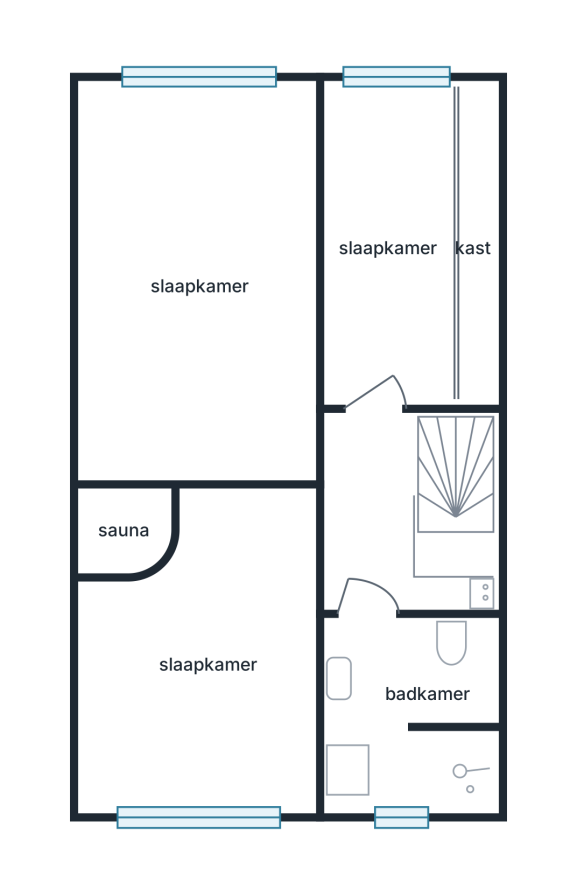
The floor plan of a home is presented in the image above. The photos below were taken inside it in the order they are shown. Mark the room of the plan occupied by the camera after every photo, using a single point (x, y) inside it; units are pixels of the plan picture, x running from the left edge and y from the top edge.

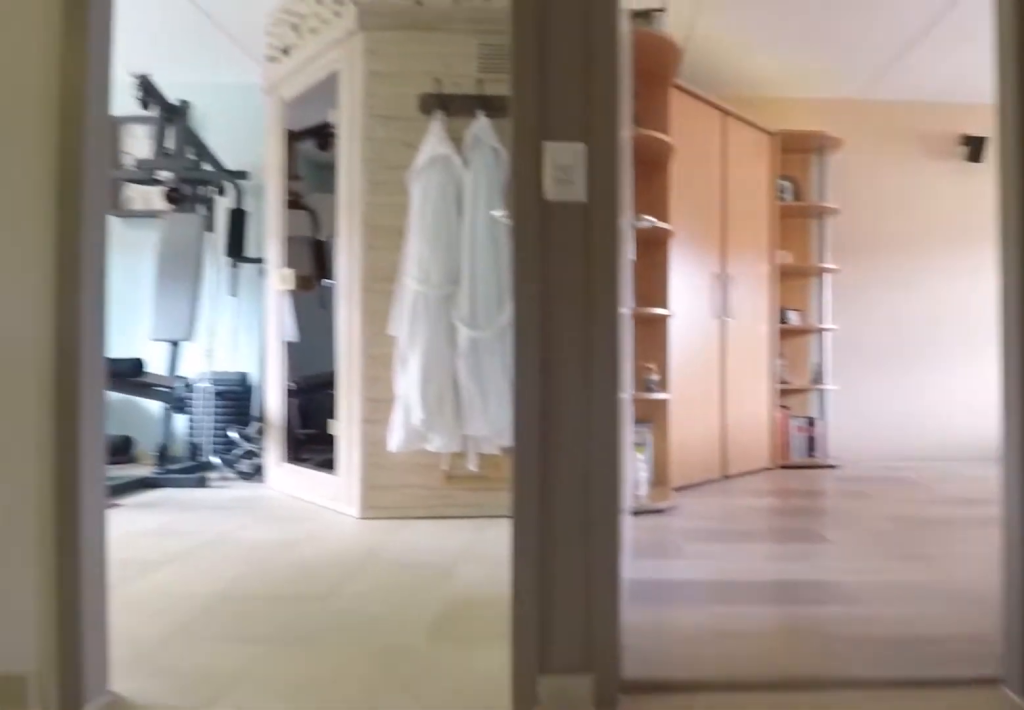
(379, 519)
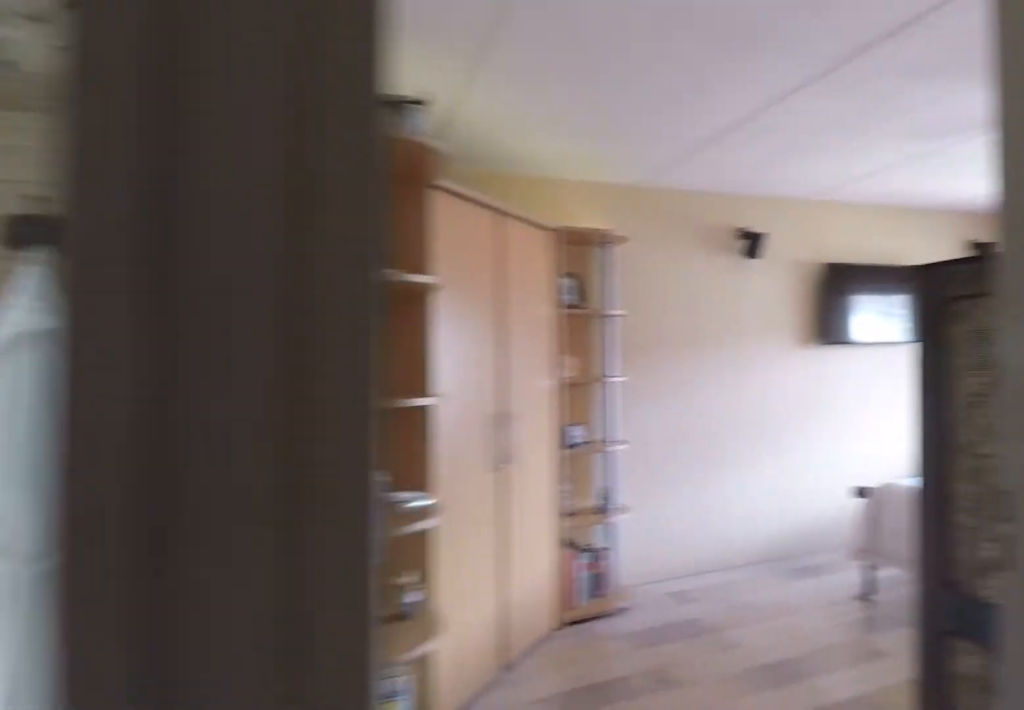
(379, 519)
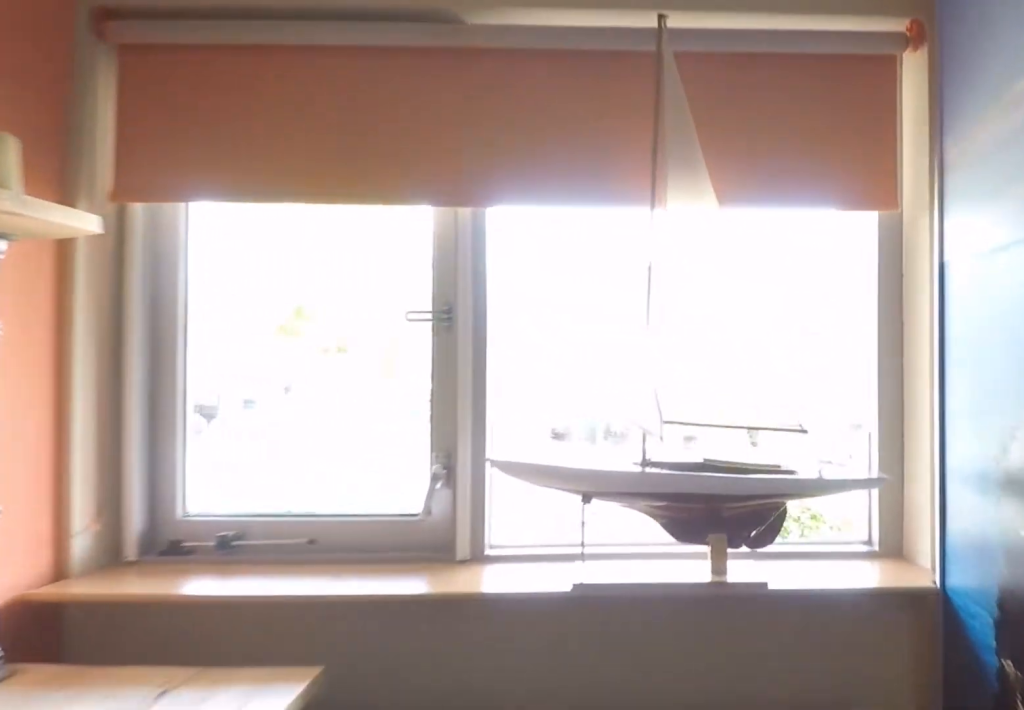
(387, 245)
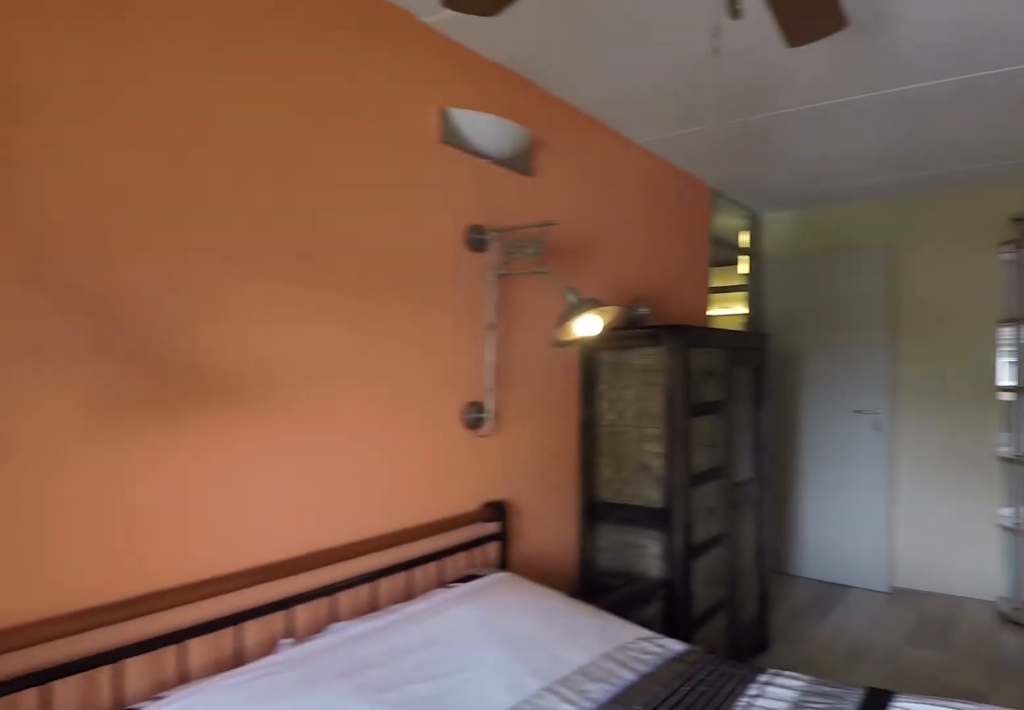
(135, 217)
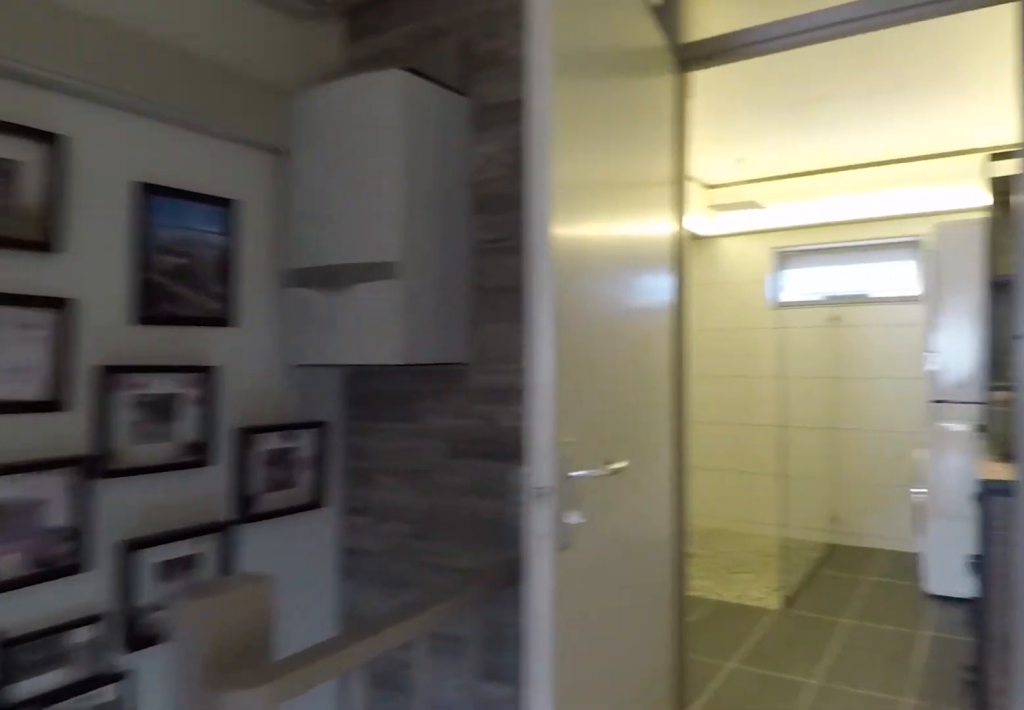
(377, 518)
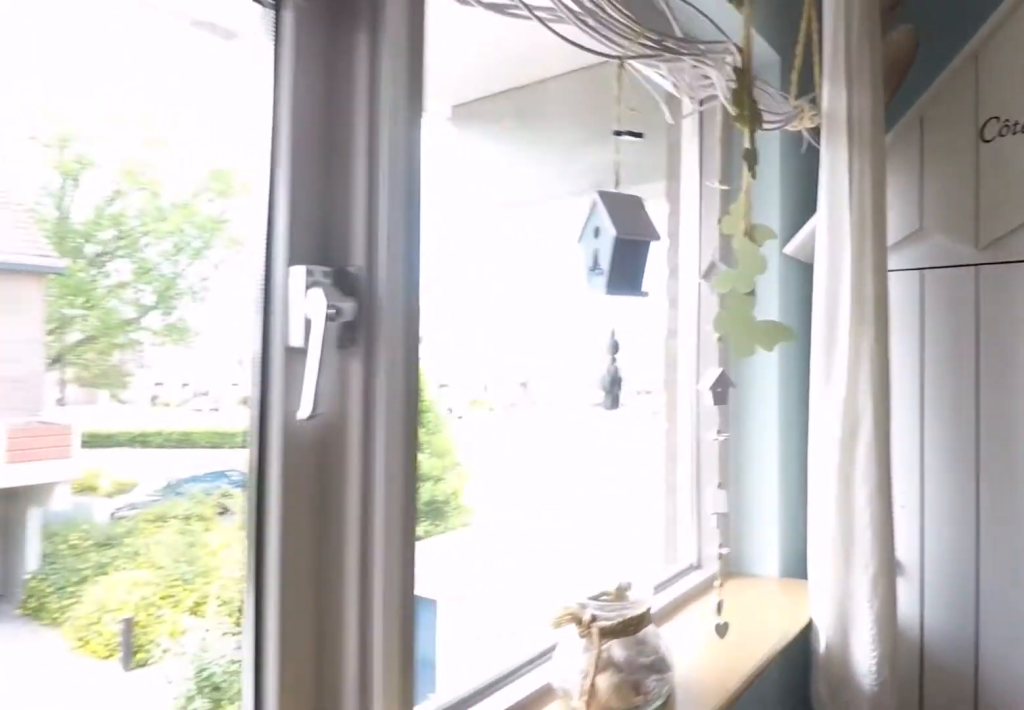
(208, 662)
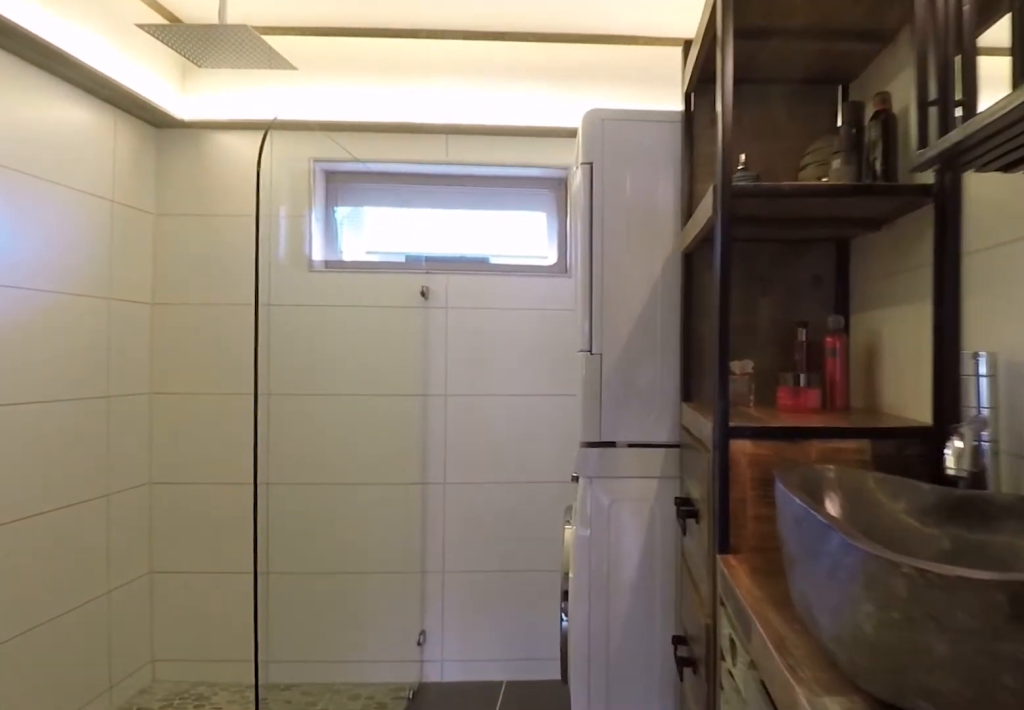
(407, 712)
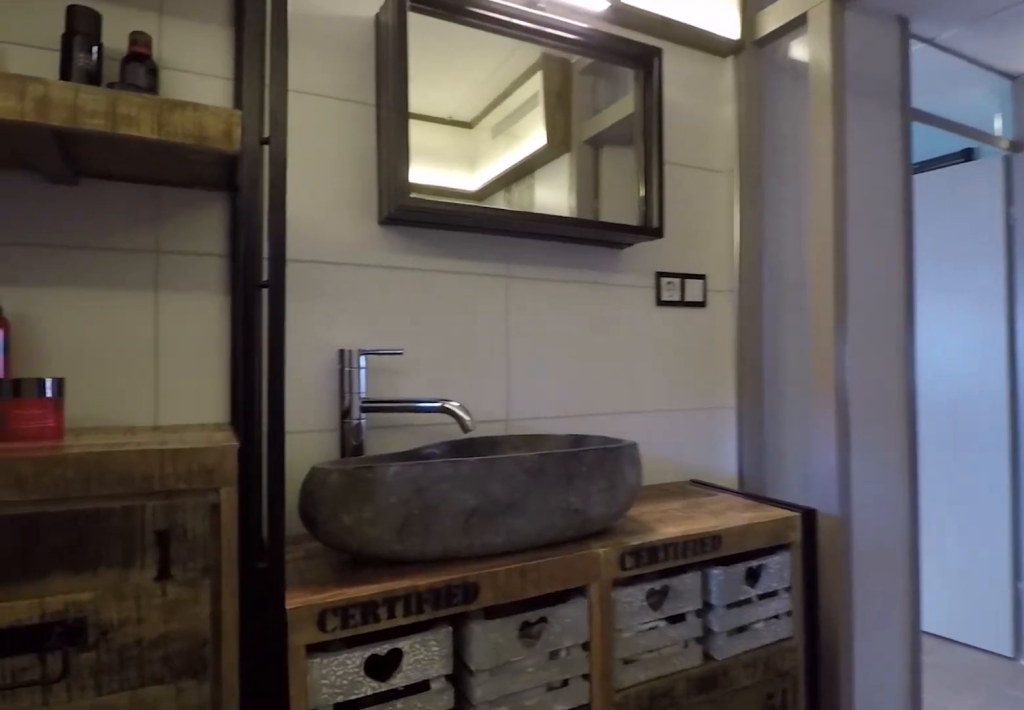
(407, 712)
